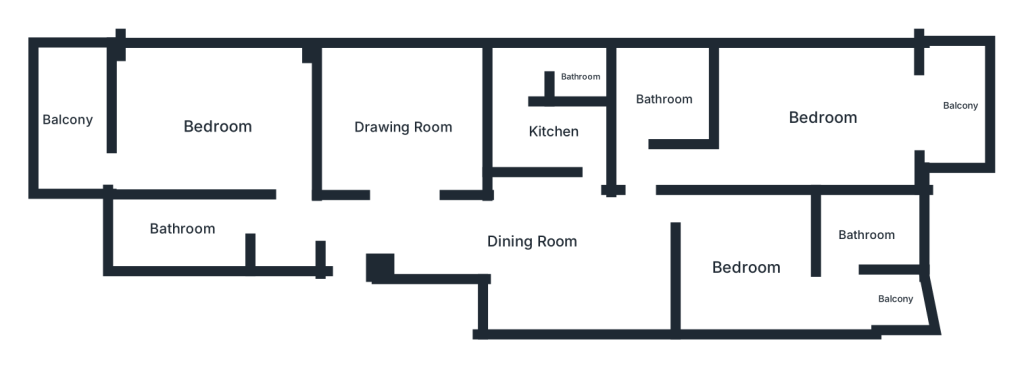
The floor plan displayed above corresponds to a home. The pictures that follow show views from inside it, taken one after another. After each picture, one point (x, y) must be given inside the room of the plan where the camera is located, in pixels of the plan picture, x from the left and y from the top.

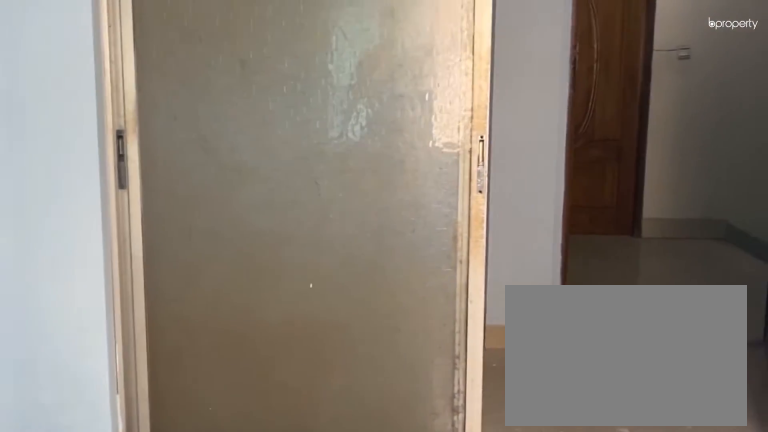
(405, 122)
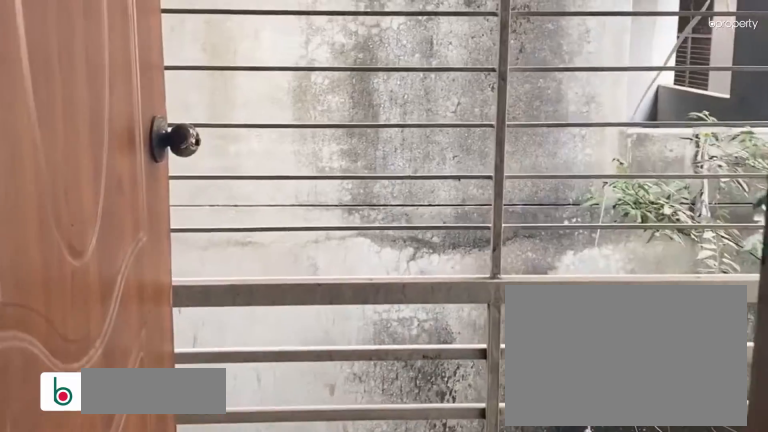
(66, 120)
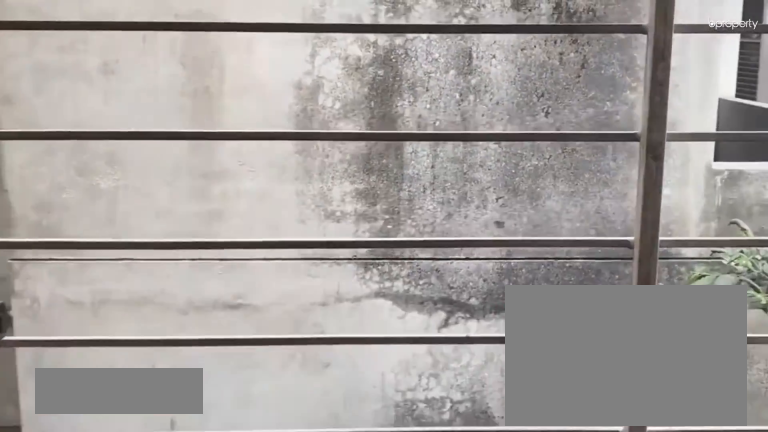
(66, 120)
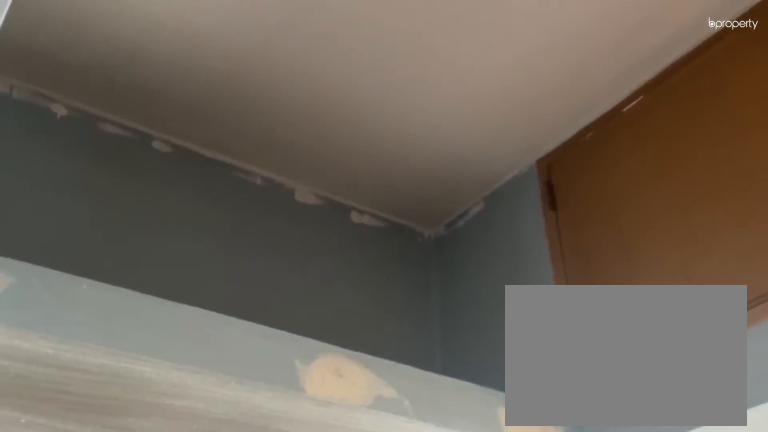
(553, 131)
